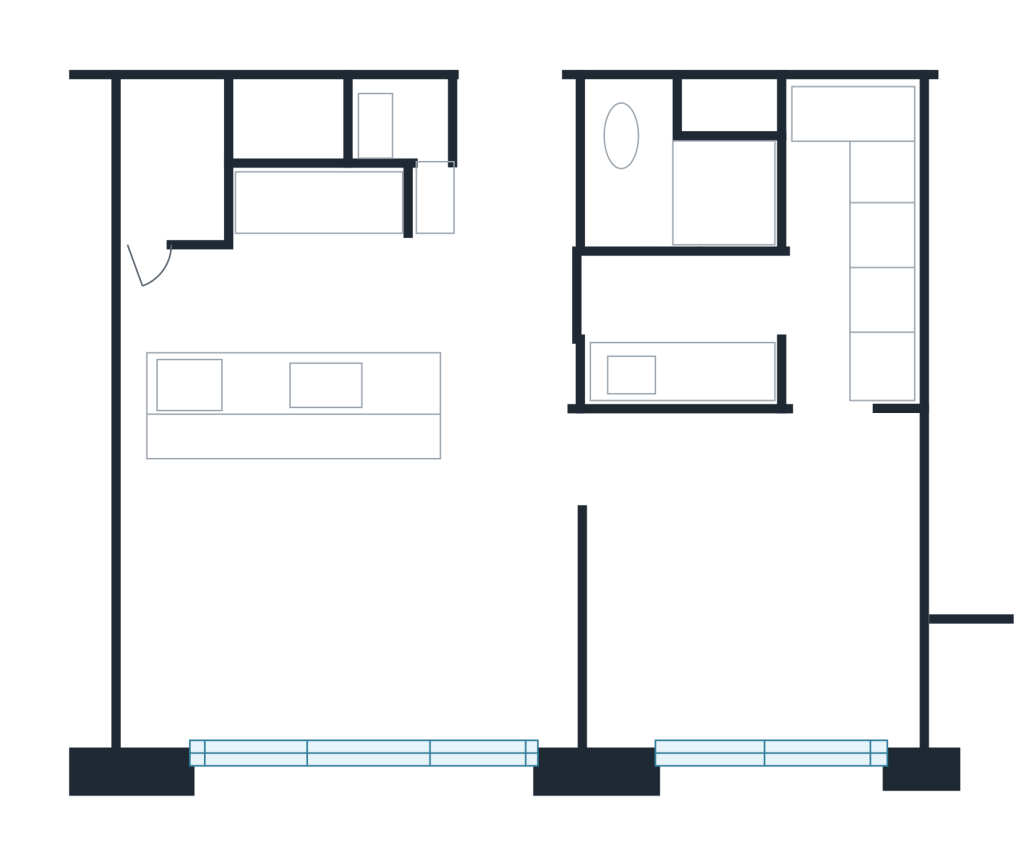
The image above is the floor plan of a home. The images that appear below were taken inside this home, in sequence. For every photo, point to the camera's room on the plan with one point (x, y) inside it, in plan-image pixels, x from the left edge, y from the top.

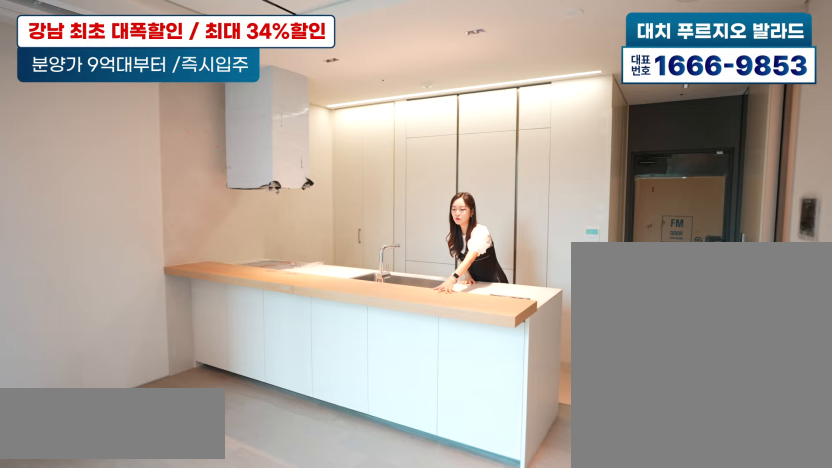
(302, 280)
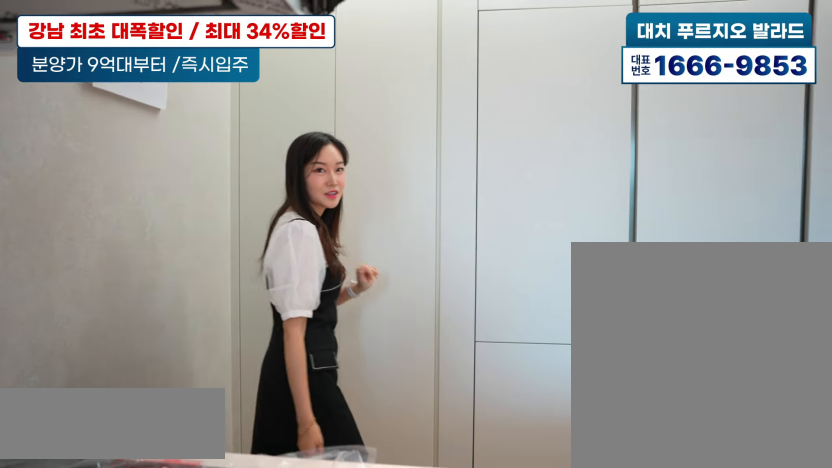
(304, 281)
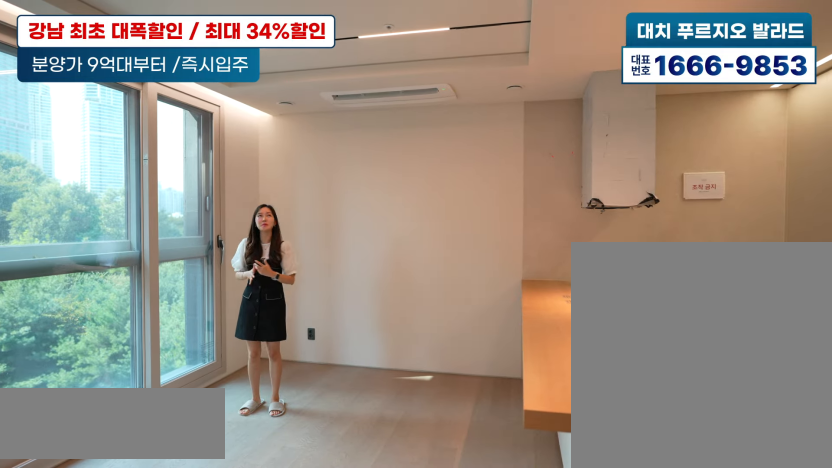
(334, 604)
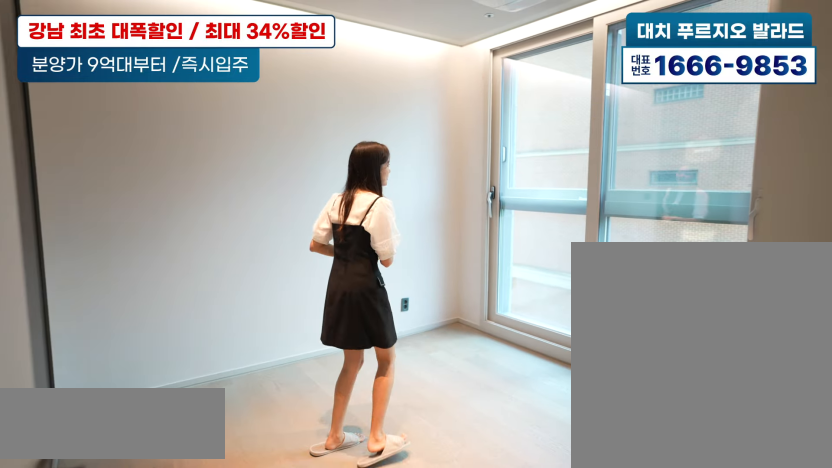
(762, 601)
